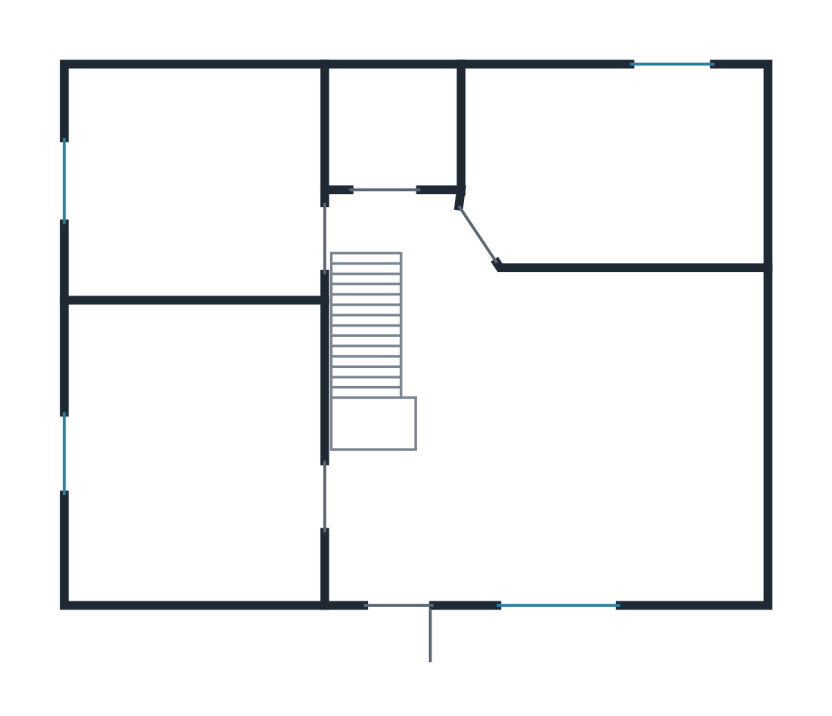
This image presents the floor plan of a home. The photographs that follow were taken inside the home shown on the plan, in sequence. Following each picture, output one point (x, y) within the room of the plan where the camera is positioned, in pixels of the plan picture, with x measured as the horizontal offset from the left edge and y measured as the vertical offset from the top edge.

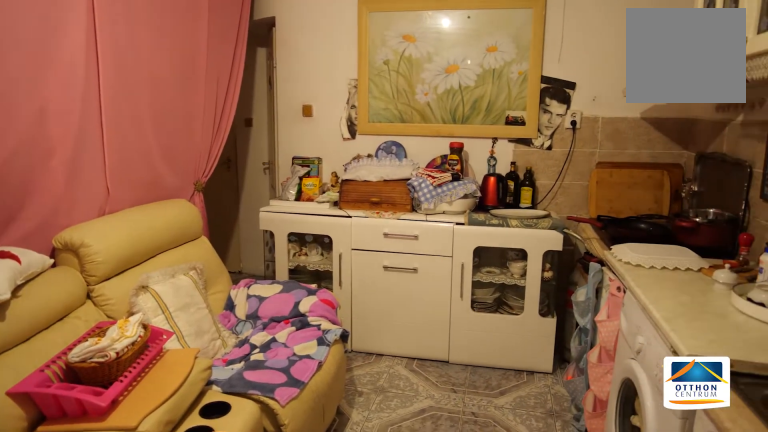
(553, 438)
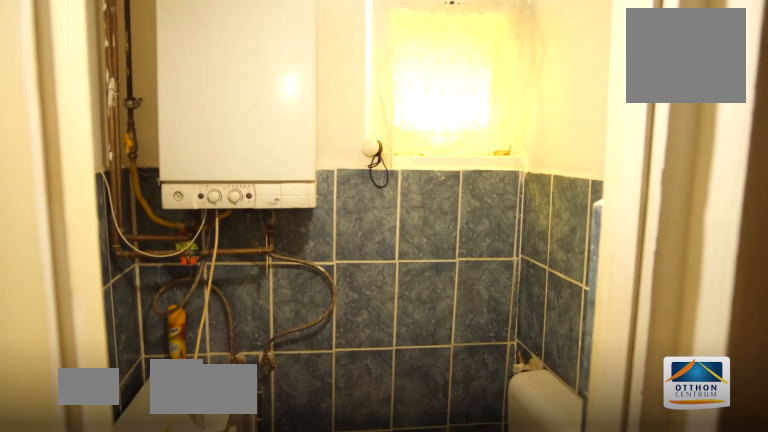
(383, 122)
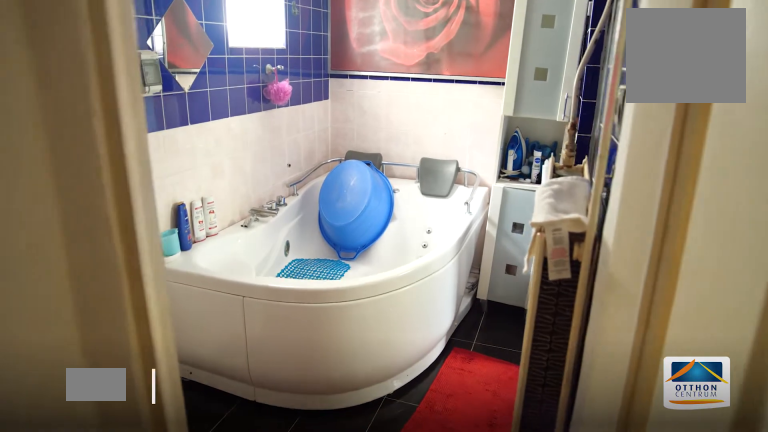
(607, 154)
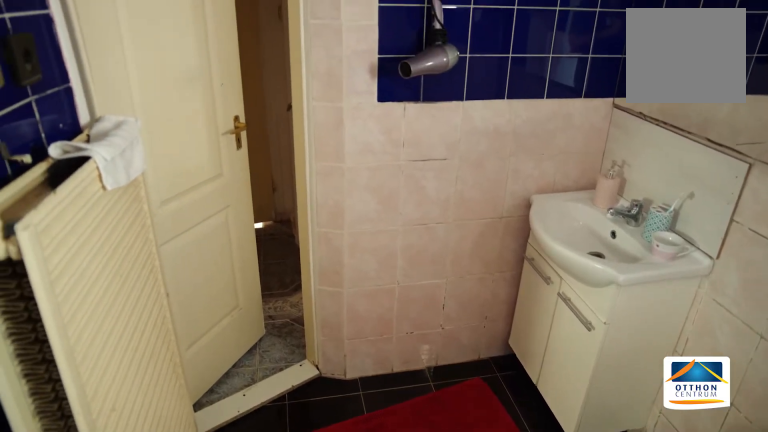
(607, 154)
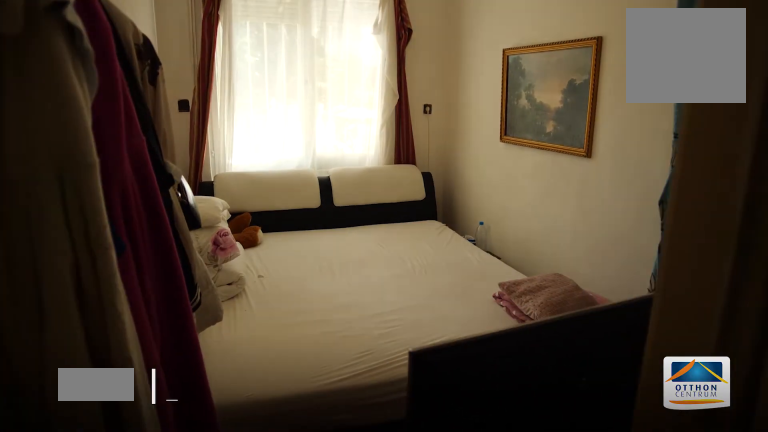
(192, 179)
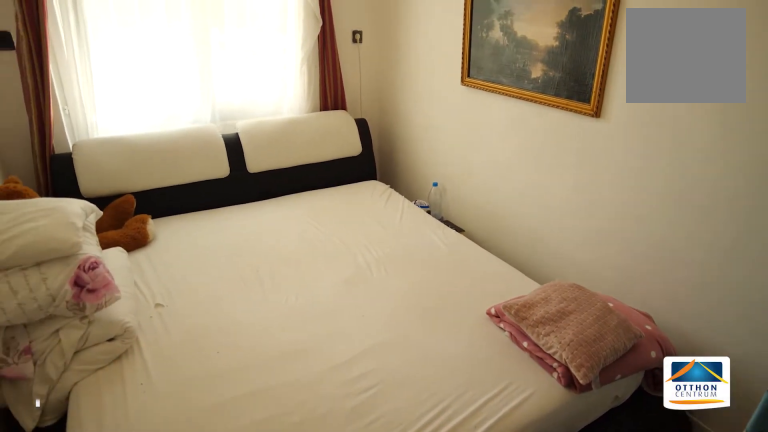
(192, 180)
